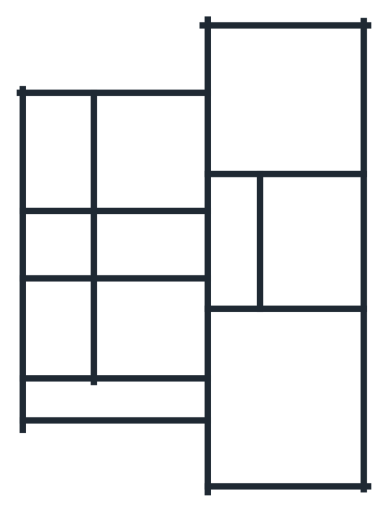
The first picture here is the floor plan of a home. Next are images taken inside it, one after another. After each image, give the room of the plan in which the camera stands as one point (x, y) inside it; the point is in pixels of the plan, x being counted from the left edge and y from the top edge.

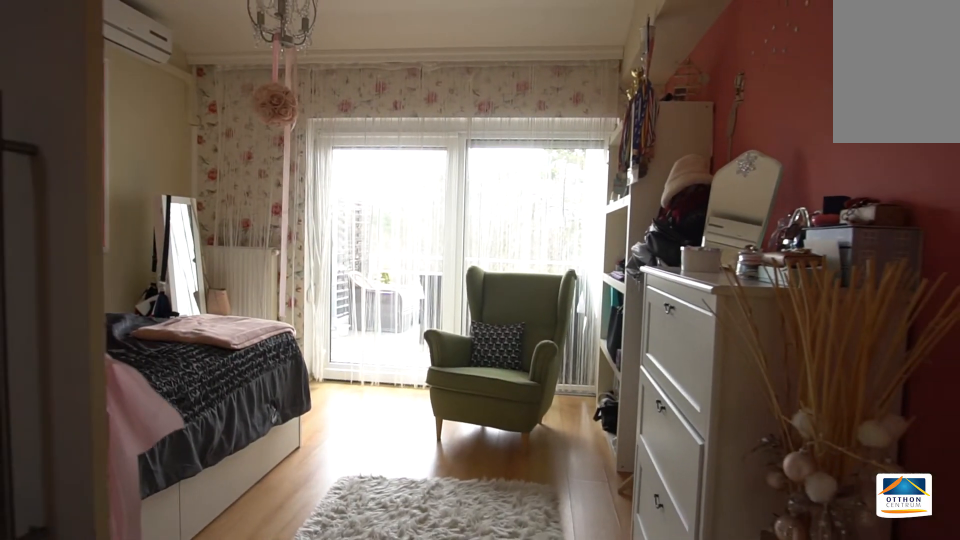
(151, 144)
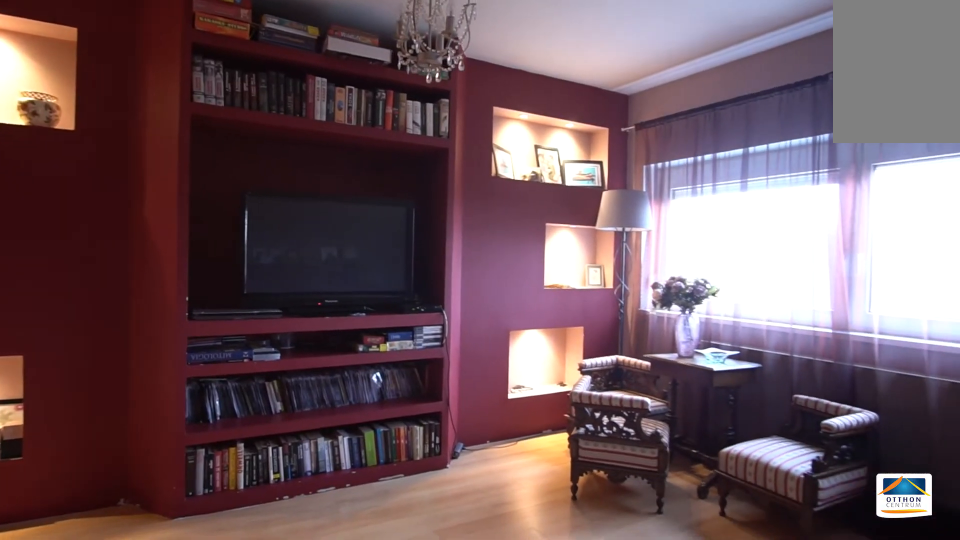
(291, 103)
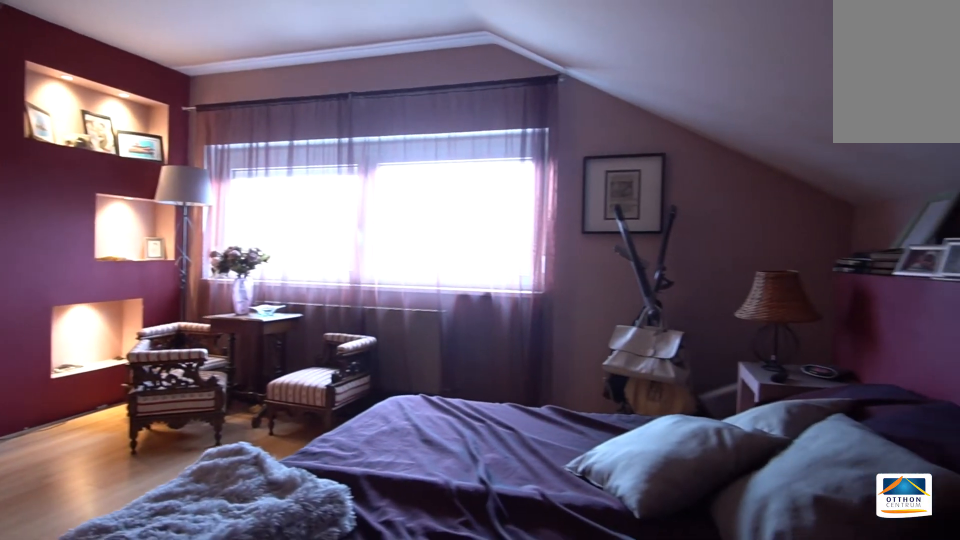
(291, 103)
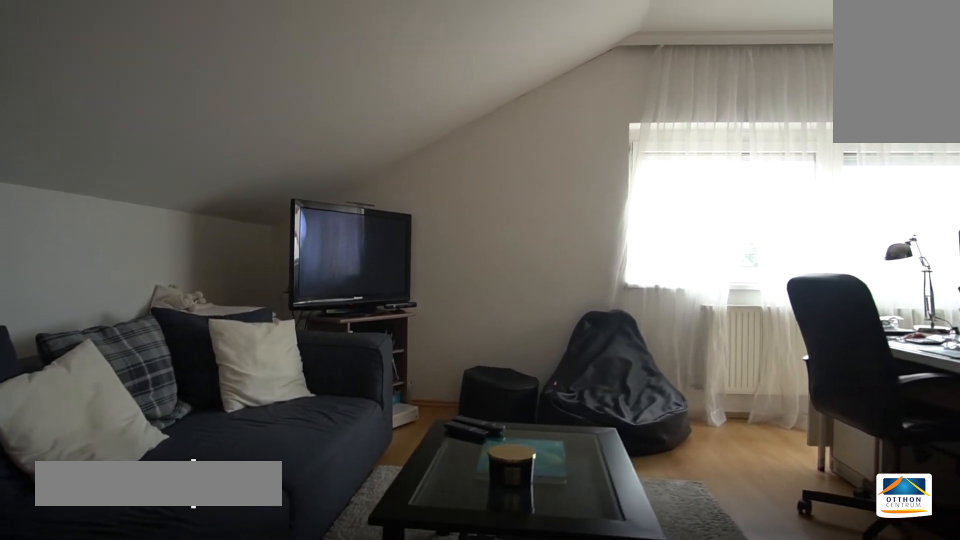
(291, 405)
